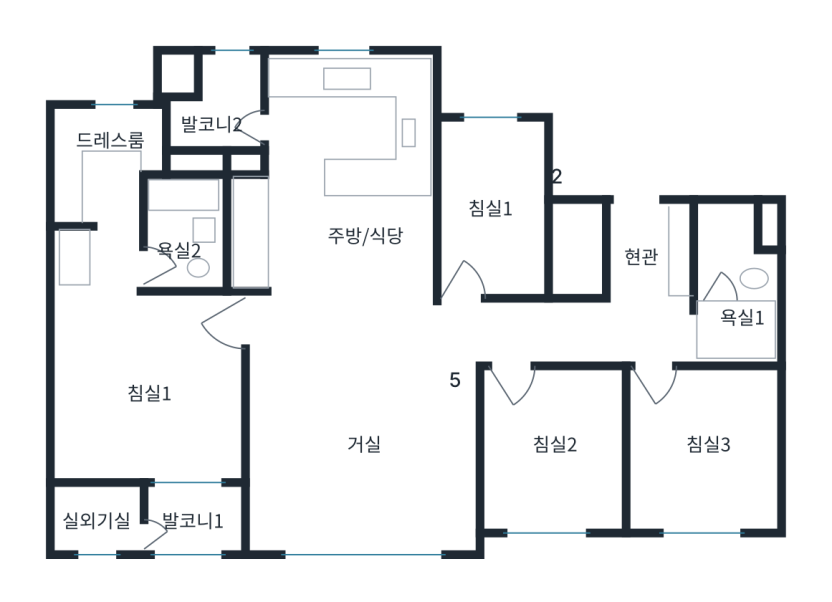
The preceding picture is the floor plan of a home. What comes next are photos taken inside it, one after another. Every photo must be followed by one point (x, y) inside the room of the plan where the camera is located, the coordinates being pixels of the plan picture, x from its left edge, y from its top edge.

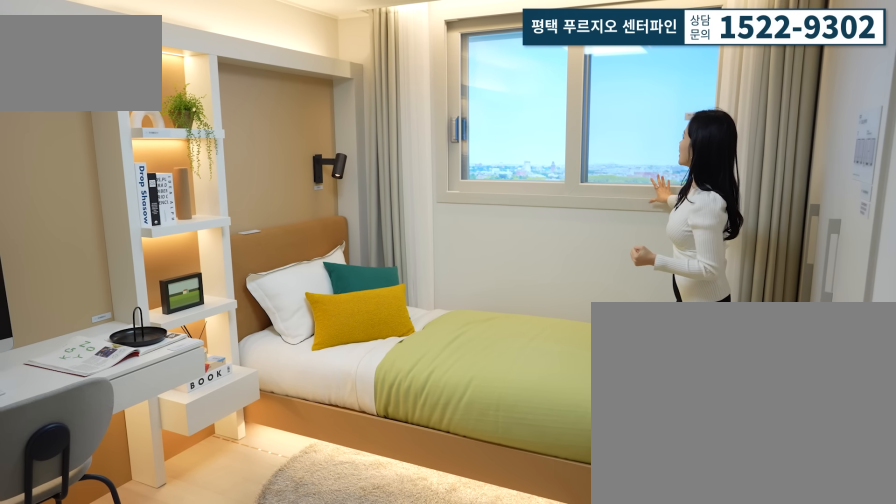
(706, 453)
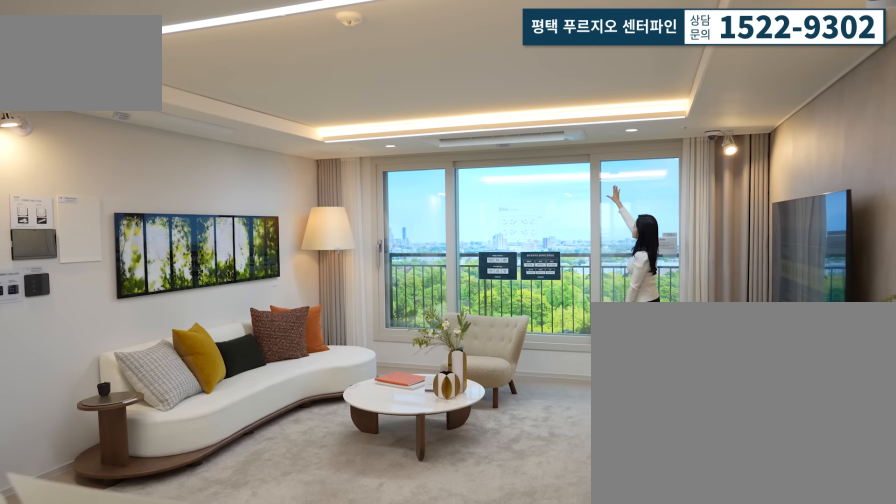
(356, 463)
